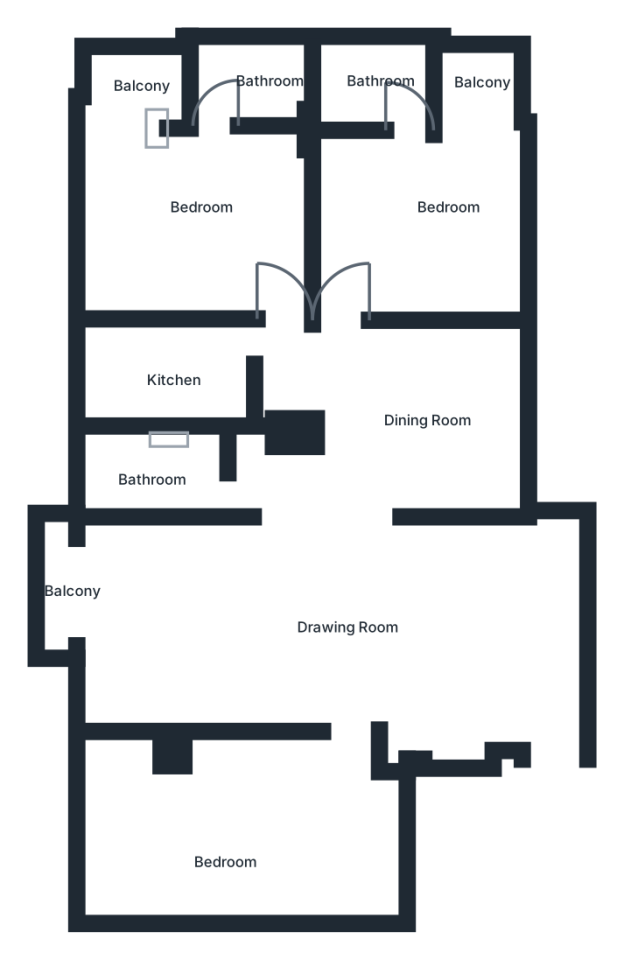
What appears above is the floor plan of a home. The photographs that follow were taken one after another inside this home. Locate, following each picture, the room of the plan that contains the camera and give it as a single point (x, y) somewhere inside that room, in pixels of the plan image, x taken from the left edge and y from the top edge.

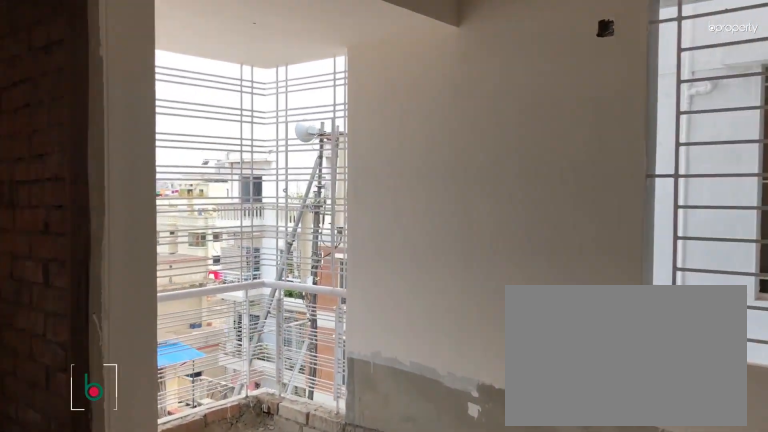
(405, 199)
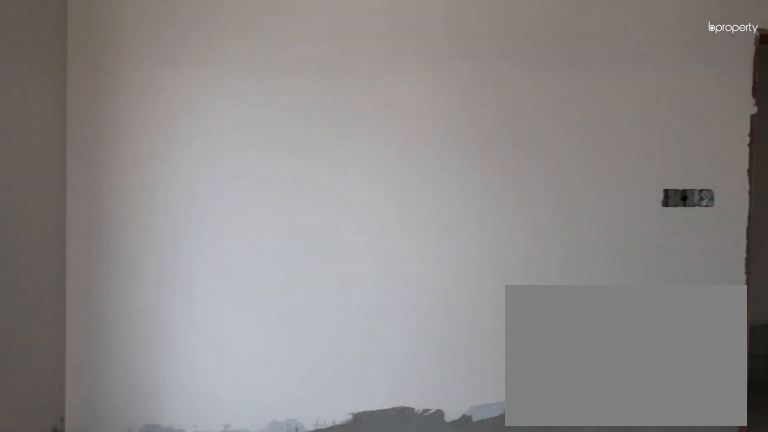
(405, 199)
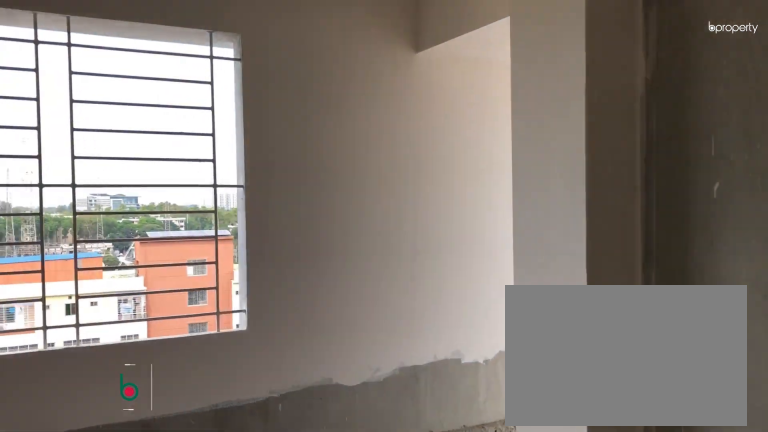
(203, 206)
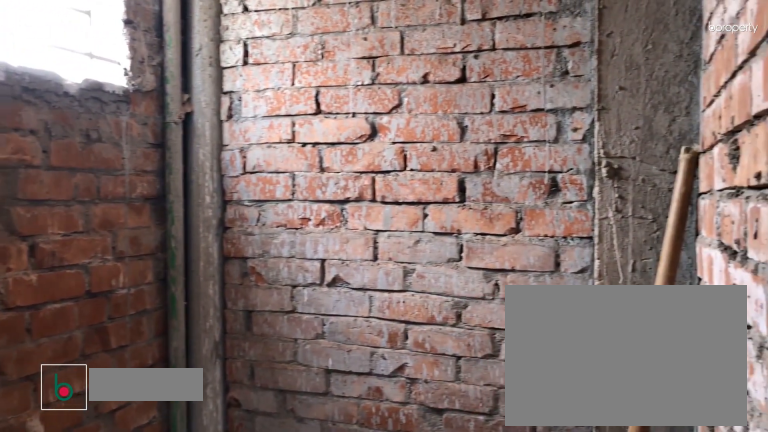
(233, 79)
